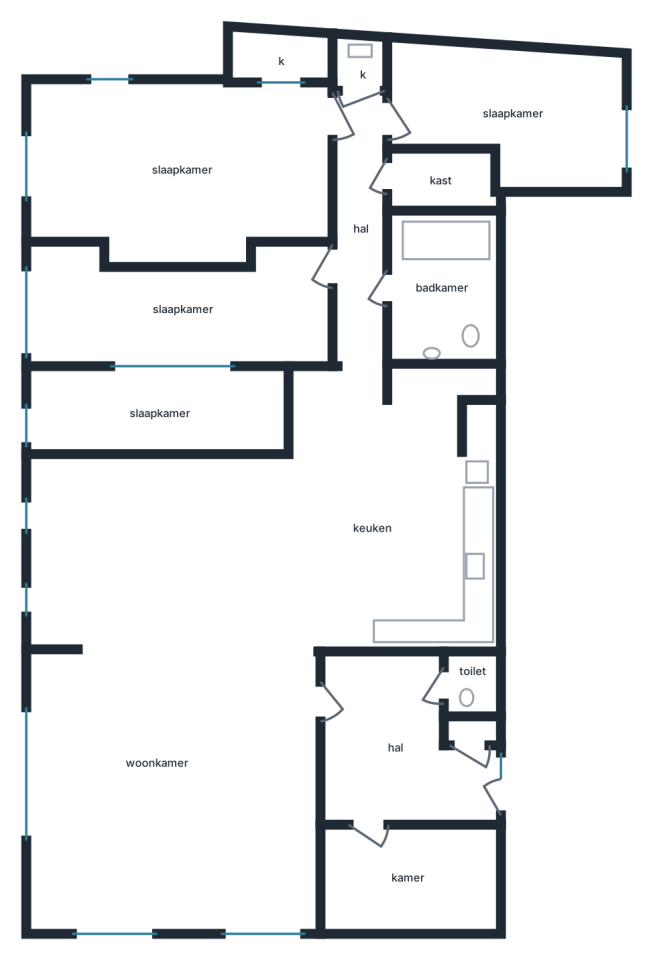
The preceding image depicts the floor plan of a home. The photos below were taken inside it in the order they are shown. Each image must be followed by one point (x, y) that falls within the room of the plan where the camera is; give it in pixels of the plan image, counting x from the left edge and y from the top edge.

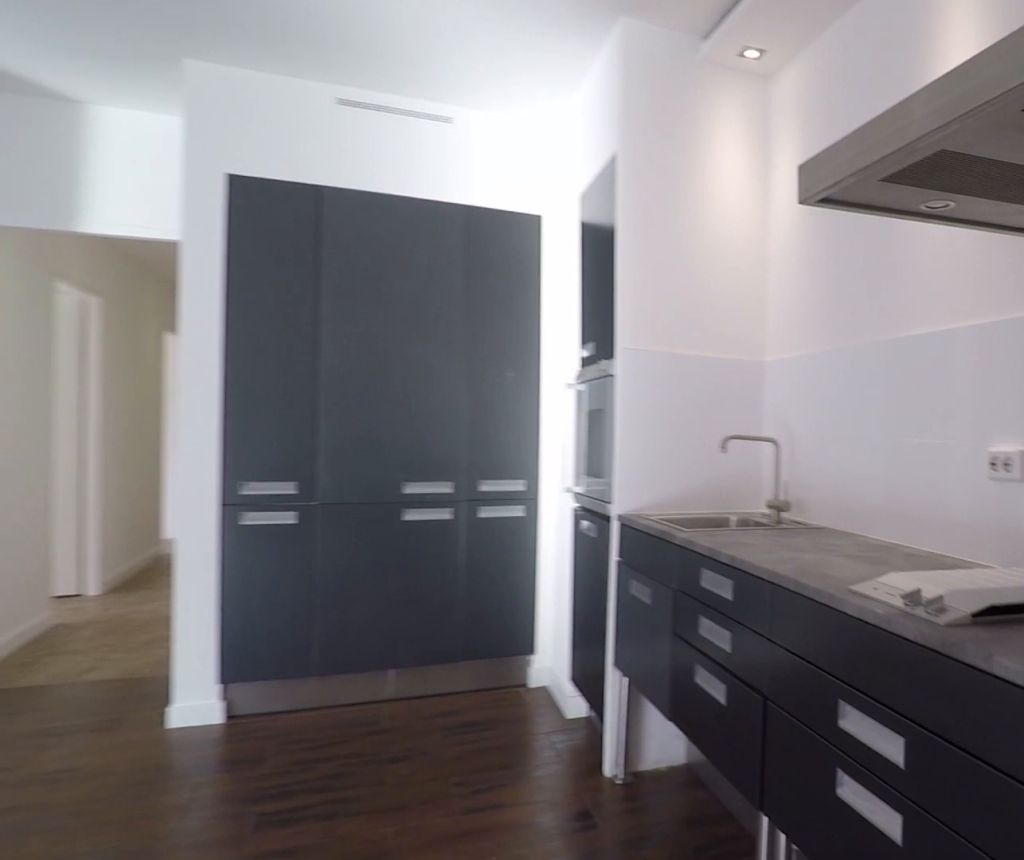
(394, 513)
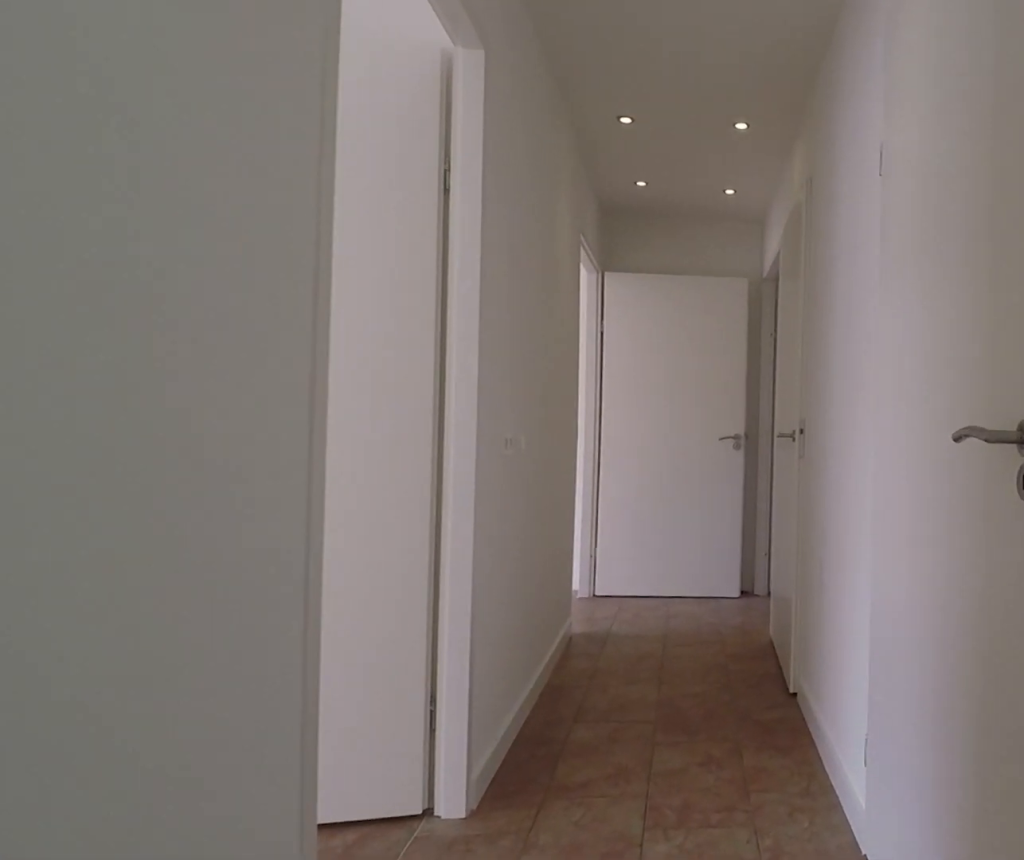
(360, 225)
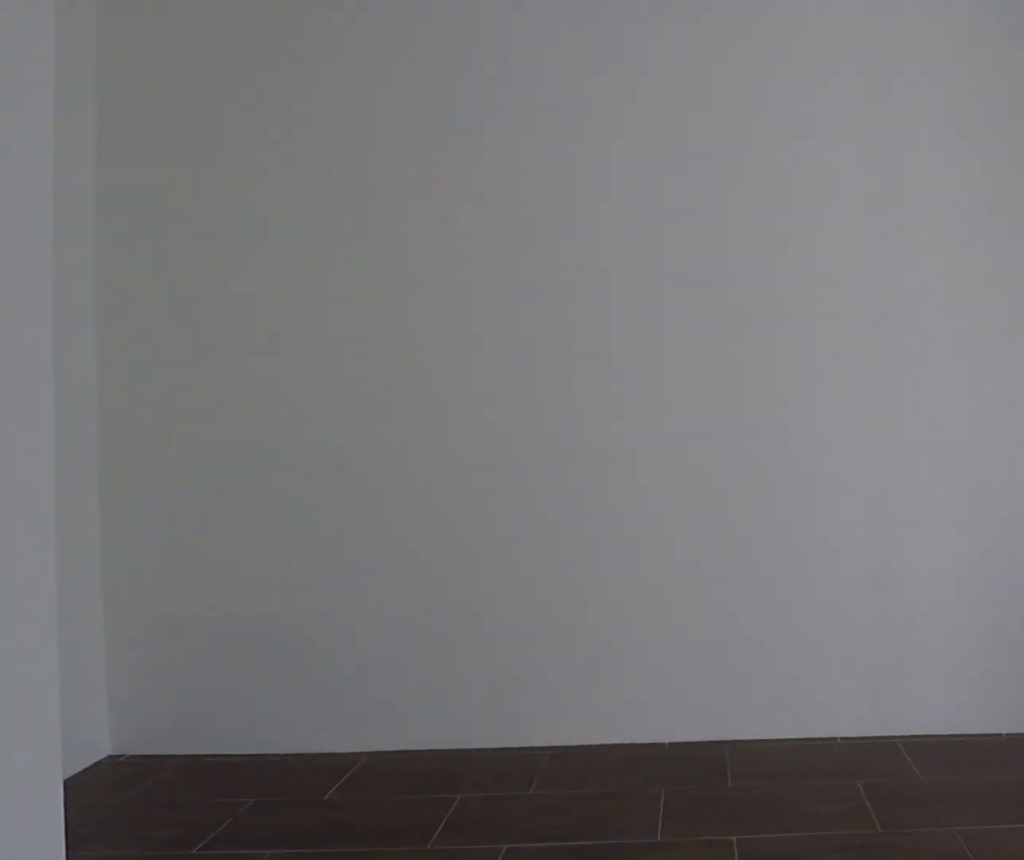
(183, 308)
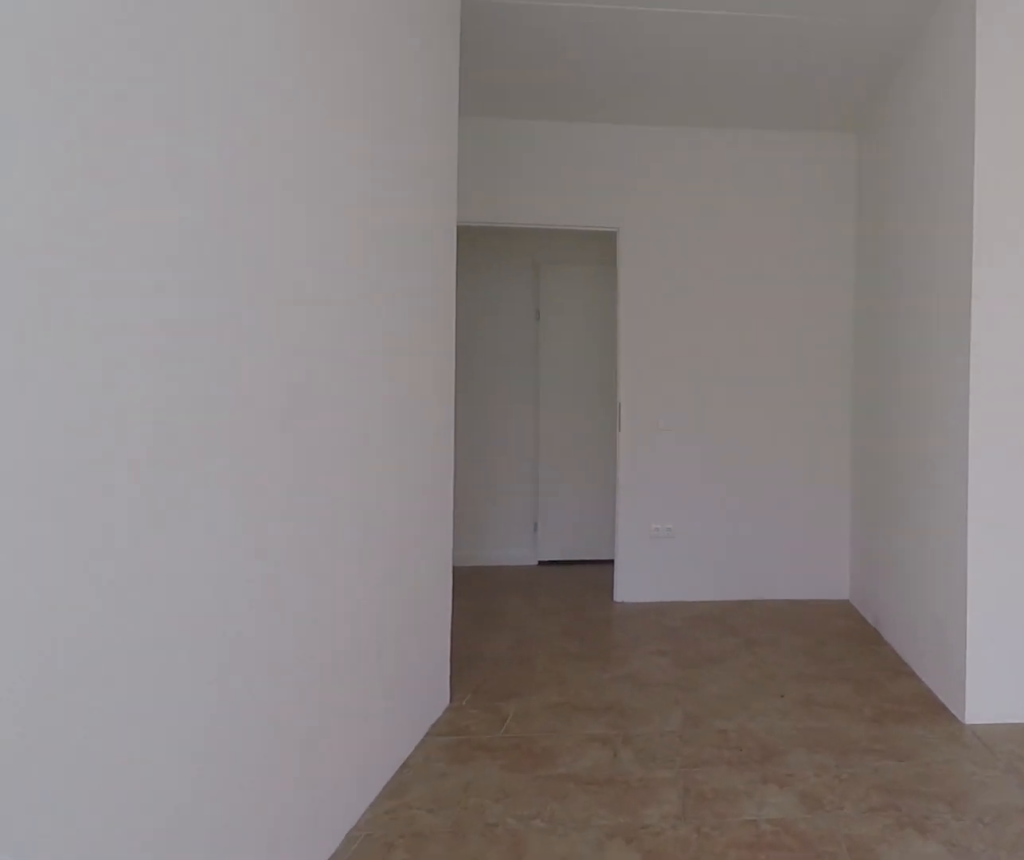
(183, 308)
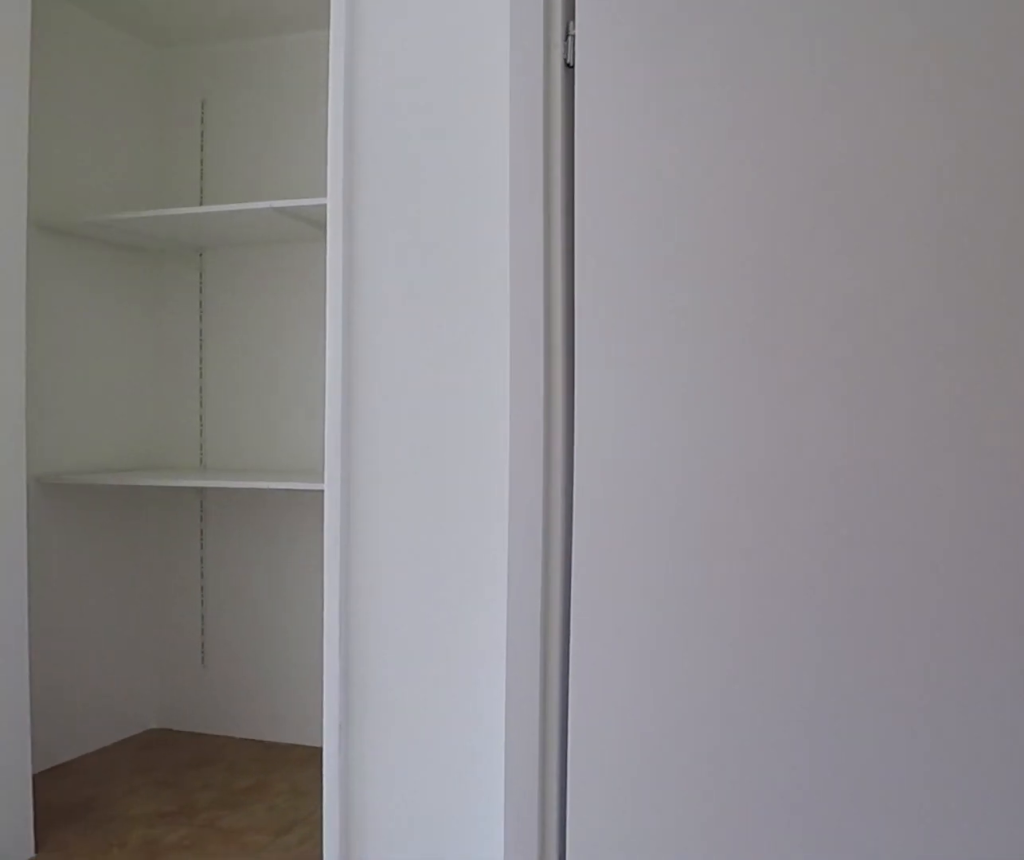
(360, 225)
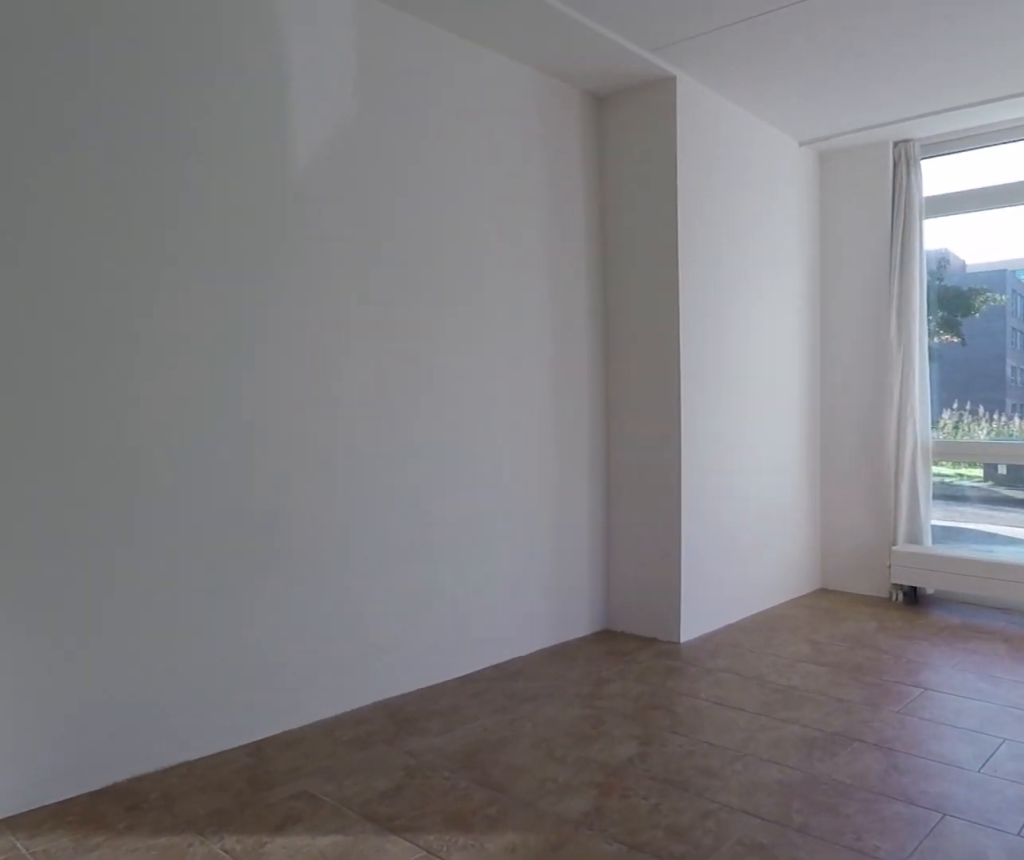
(182, 169)
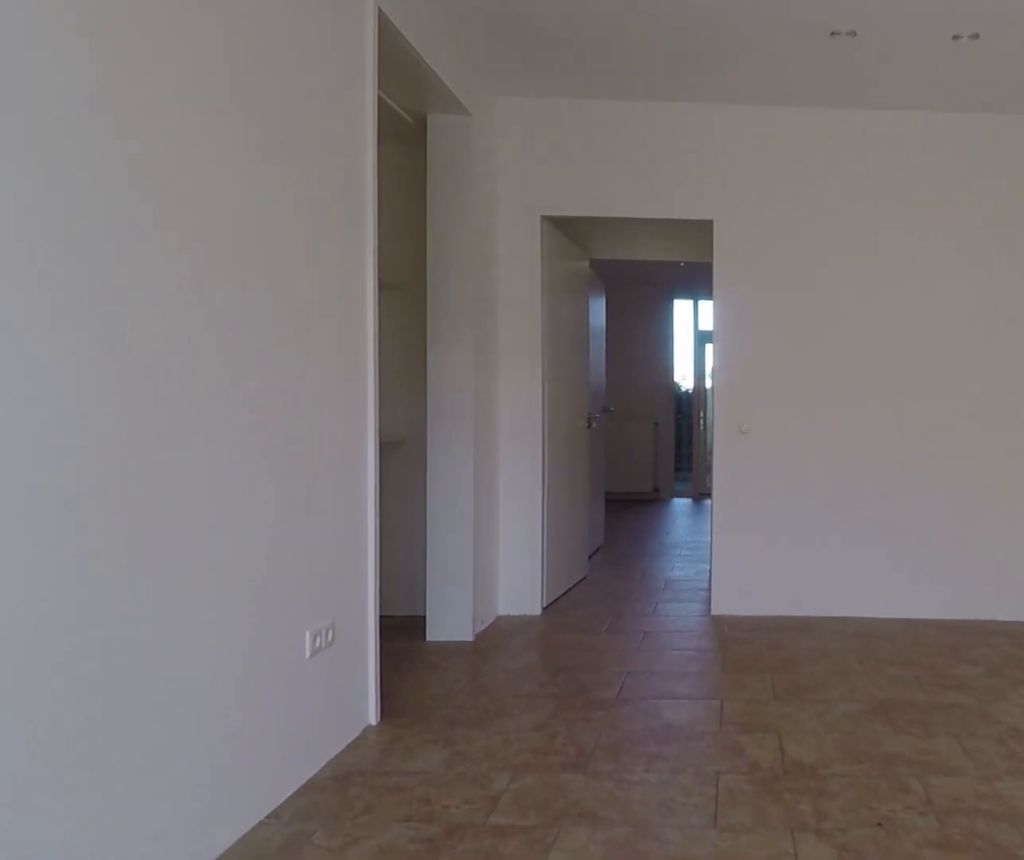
(182, 169)
